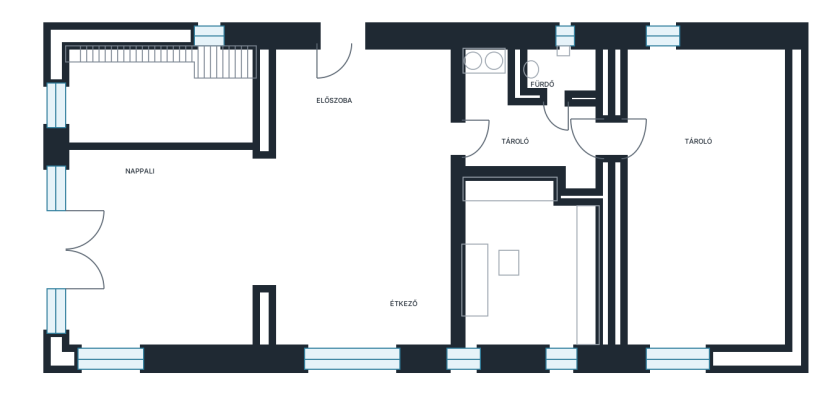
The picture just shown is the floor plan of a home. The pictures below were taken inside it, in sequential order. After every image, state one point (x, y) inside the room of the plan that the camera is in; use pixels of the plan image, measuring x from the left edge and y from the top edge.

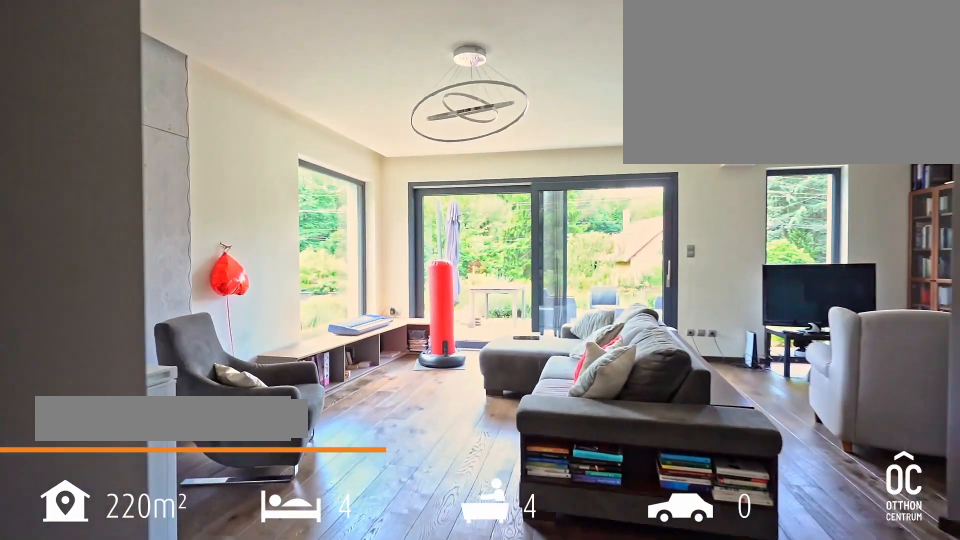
(161, 217)
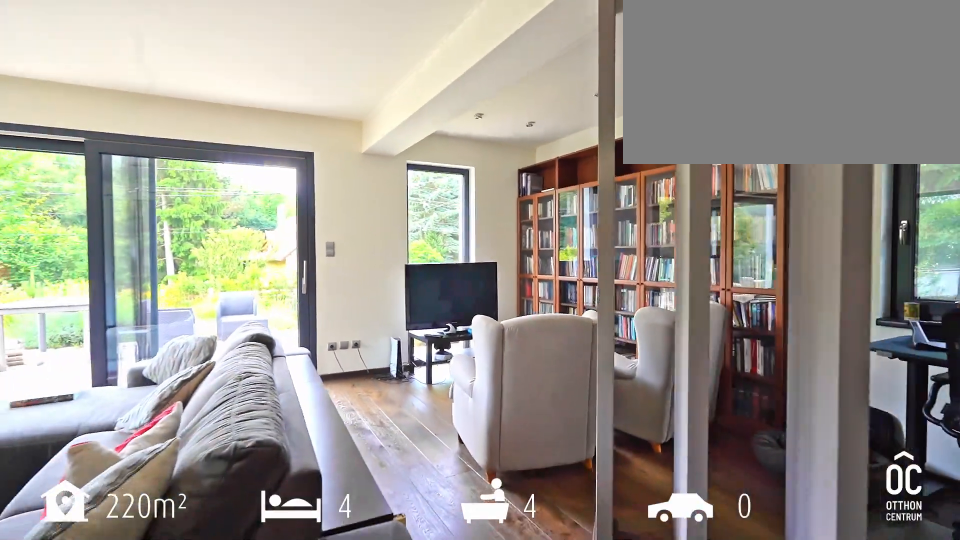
(162, 217)
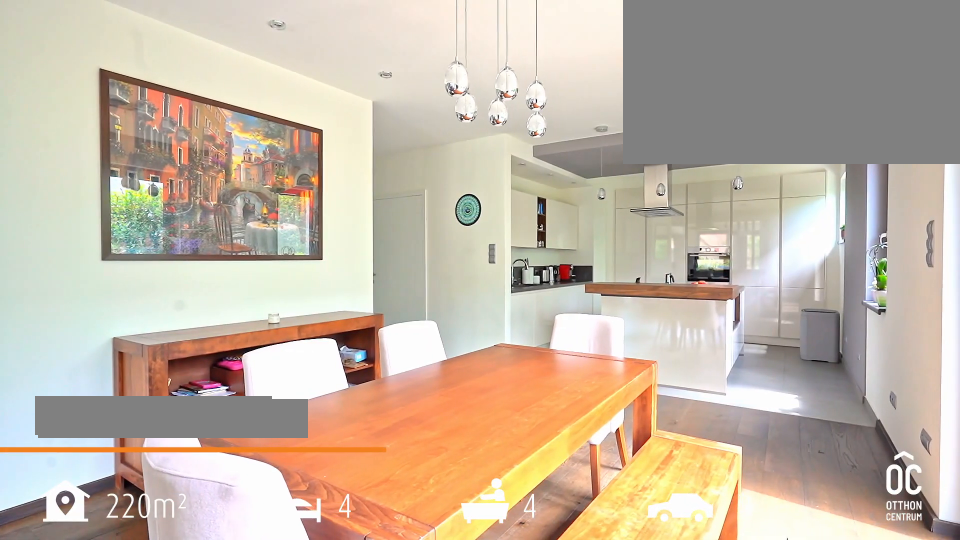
(360, 267)
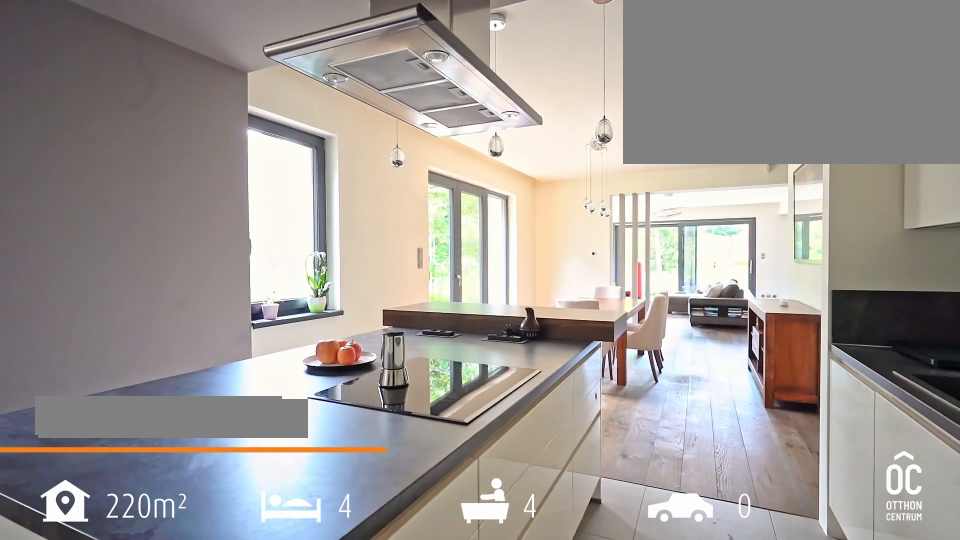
(520, 271)
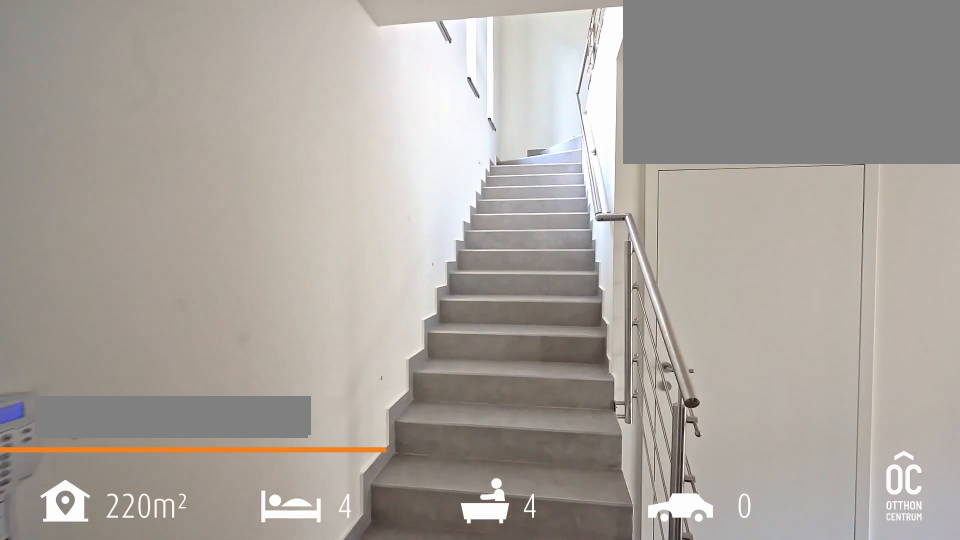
(372, 70)
